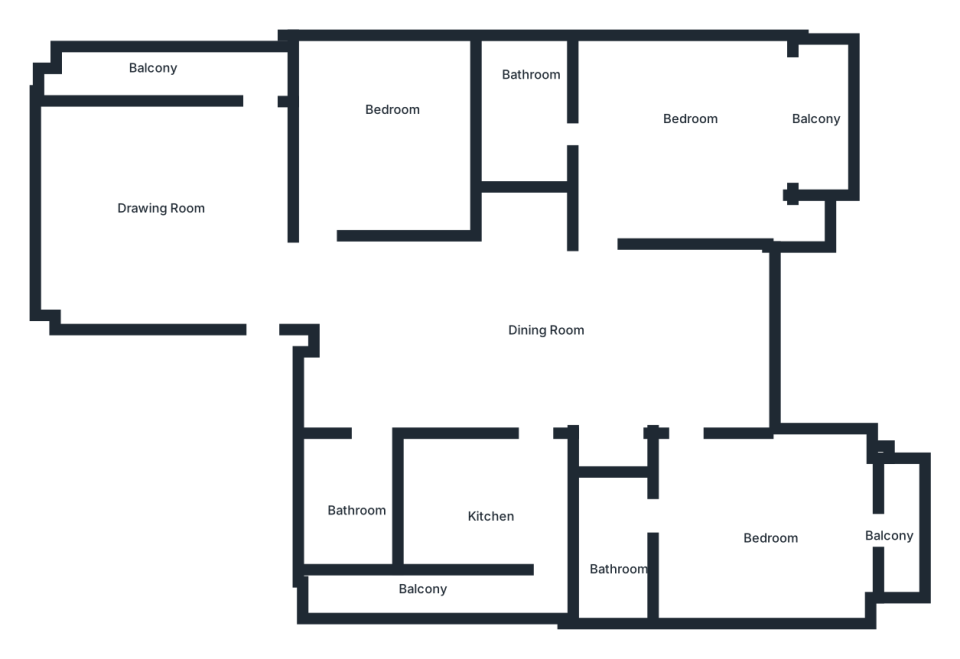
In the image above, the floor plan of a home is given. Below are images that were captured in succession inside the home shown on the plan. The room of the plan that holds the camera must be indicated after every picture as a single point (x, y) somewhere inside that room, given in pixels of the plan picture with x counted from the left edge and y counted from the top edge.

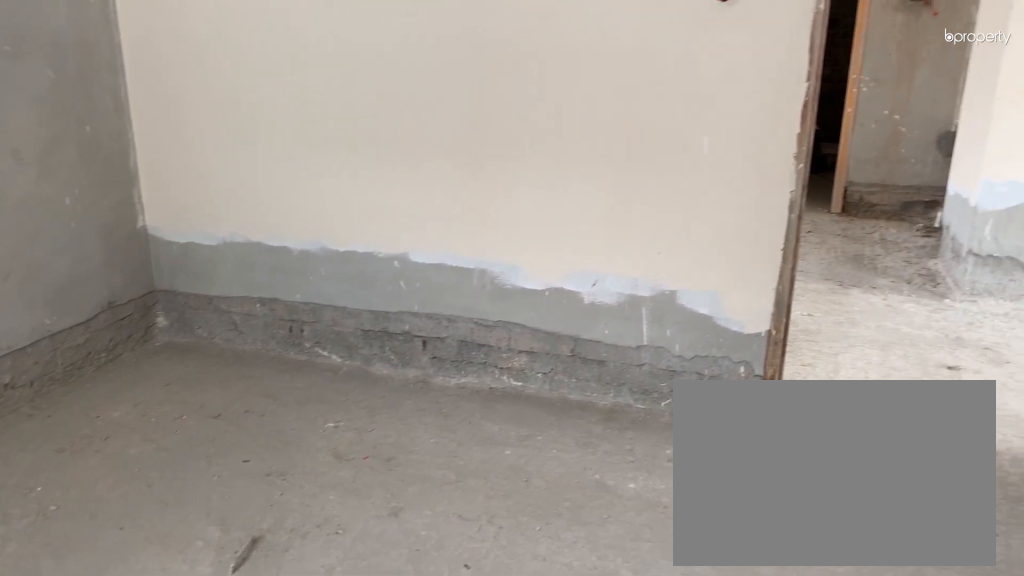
(391, 133)
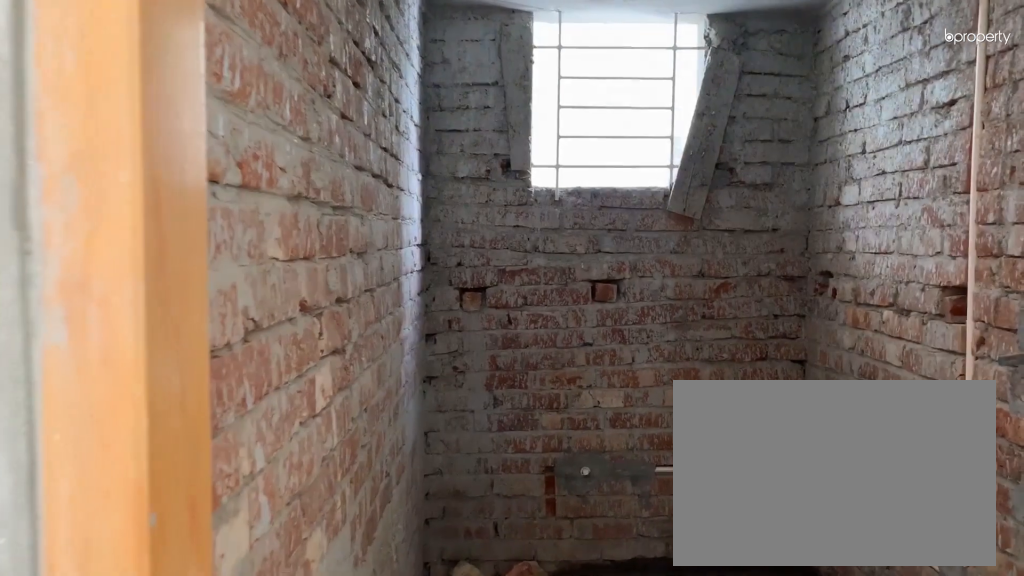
(354, 504)
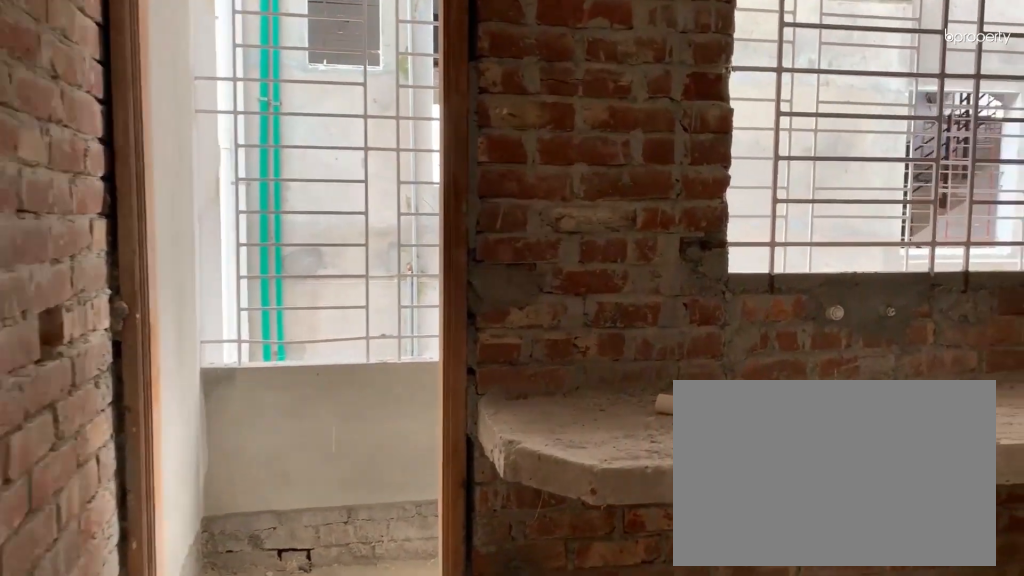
(488, 501)
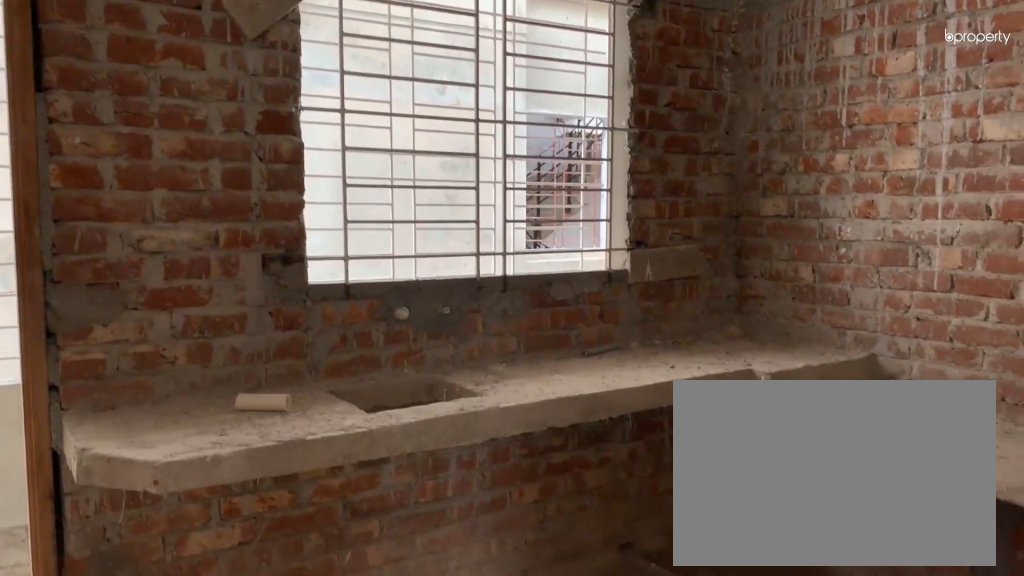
(488, 501)
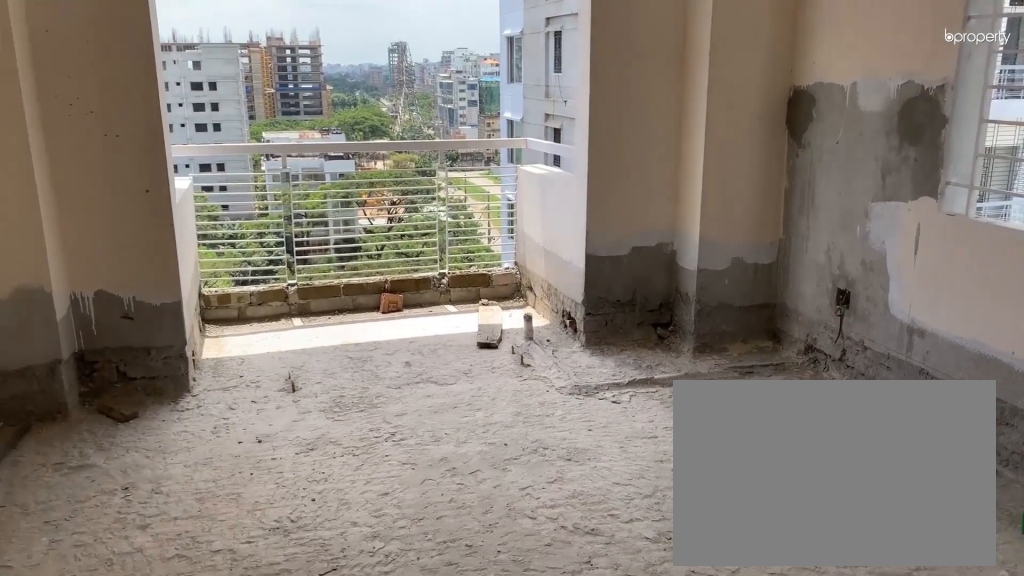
(768, 540)
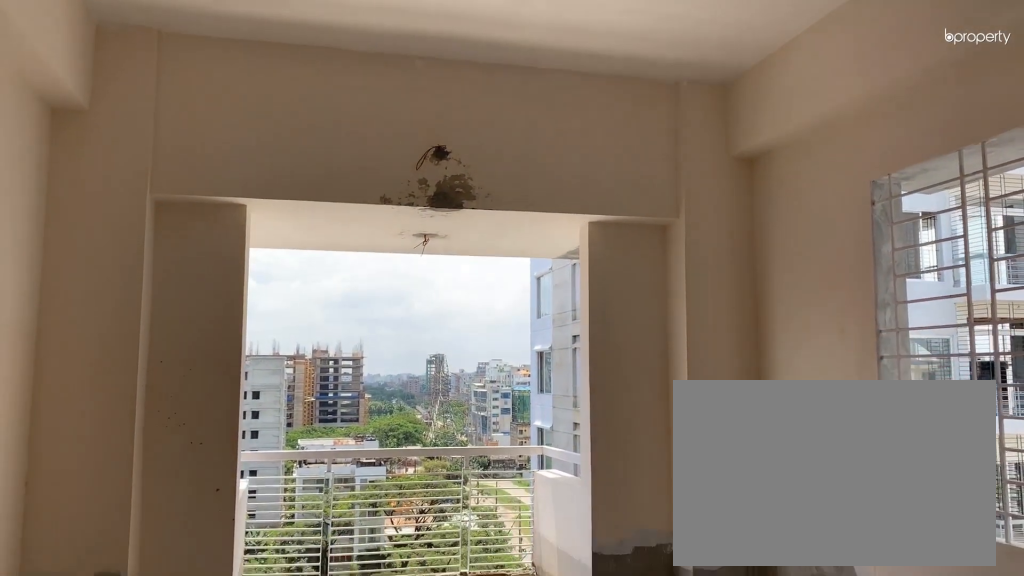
(768, 540)
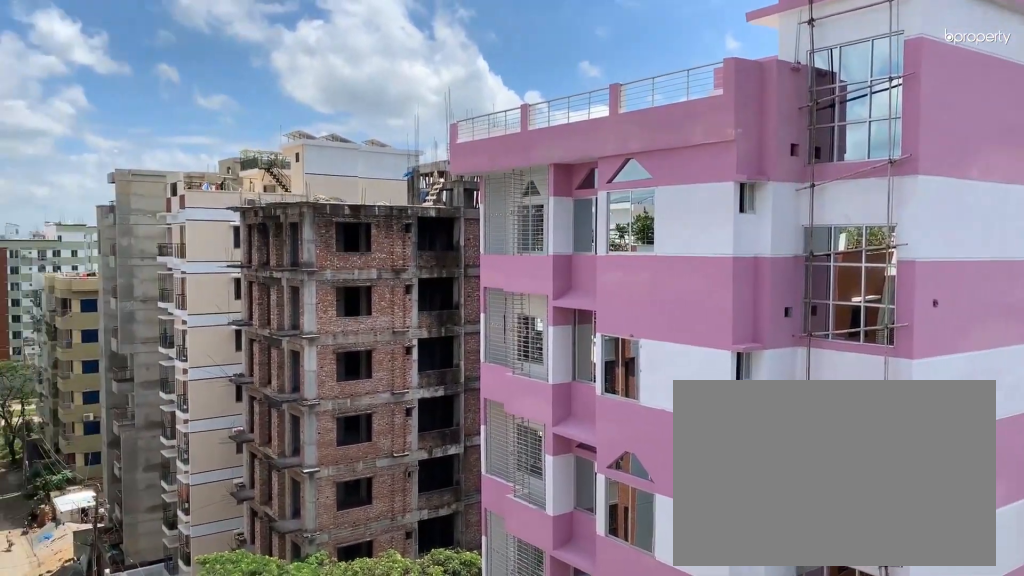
(901, 536)
